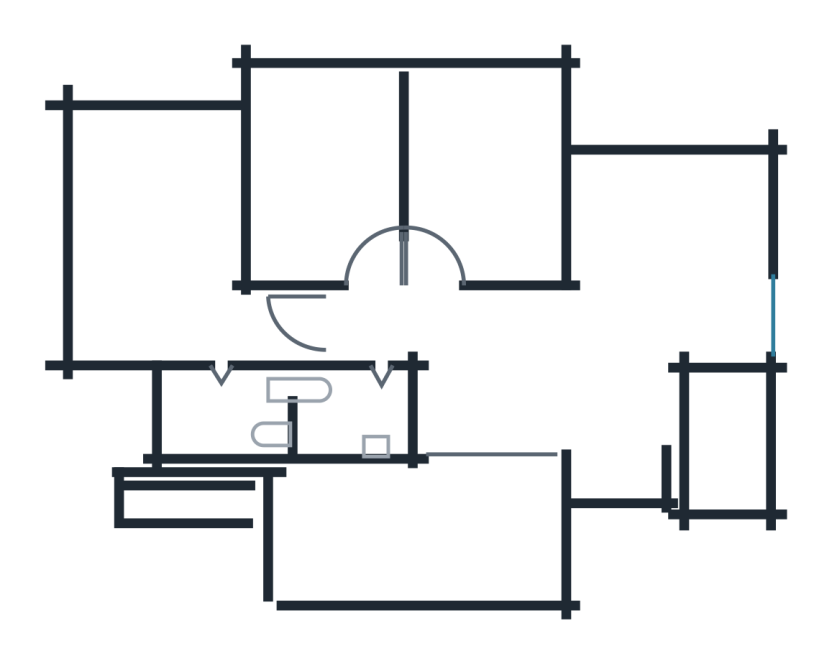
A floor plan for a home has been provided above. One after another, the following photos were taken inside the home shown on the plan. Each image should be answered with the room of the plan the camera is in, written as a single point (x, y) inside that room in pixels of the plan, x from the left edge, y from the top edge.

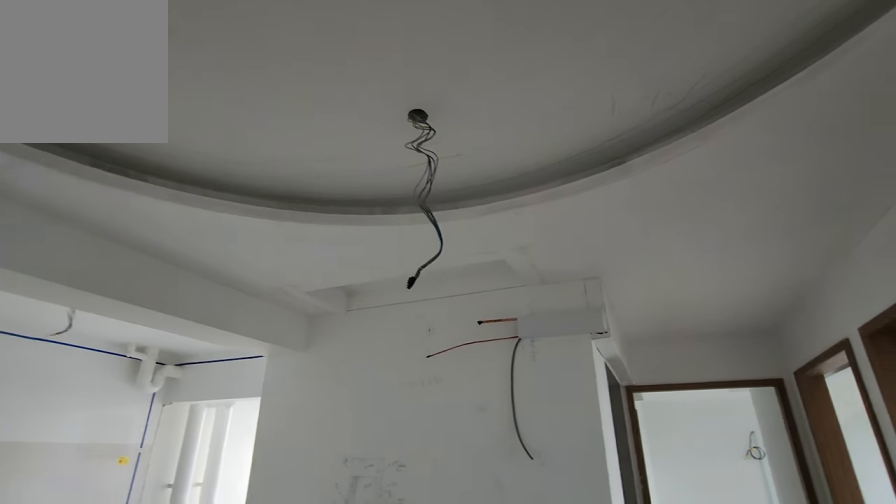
(516, 410)
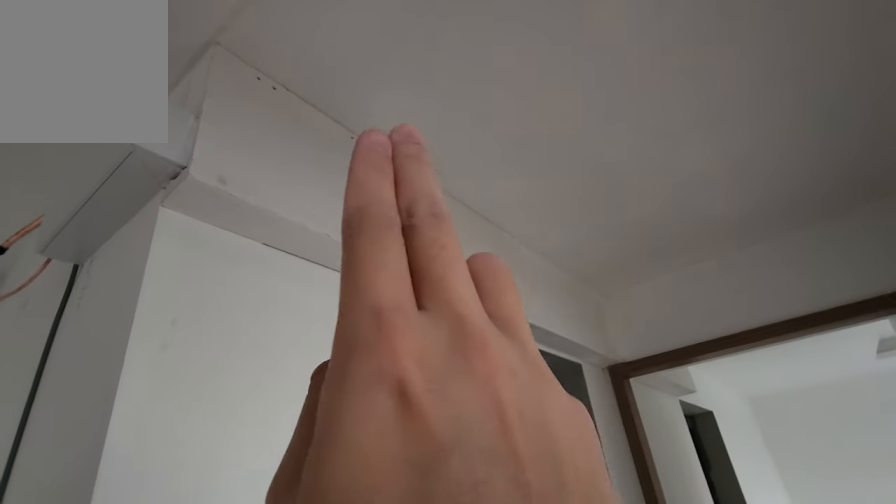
(370, 325)
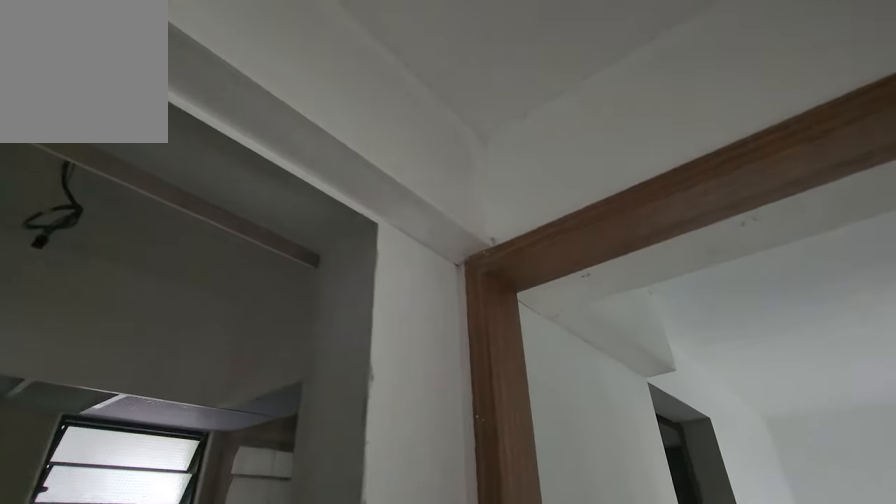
(370, 325)
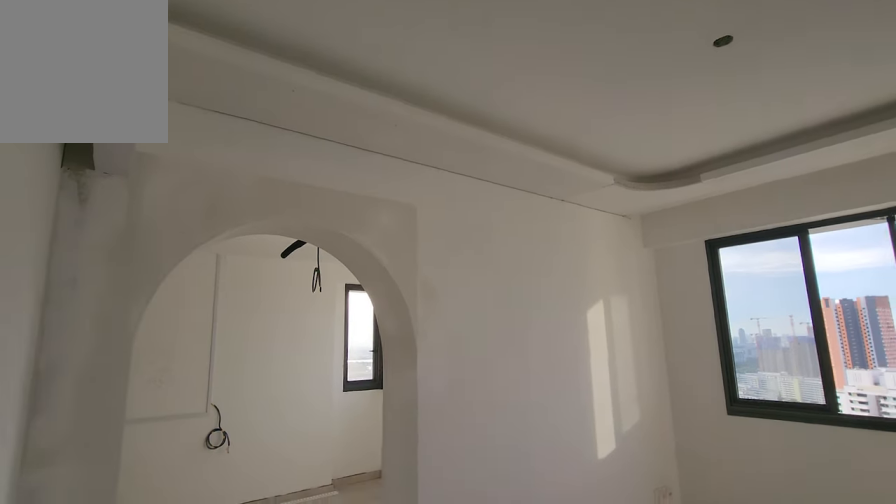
(323, 191)
